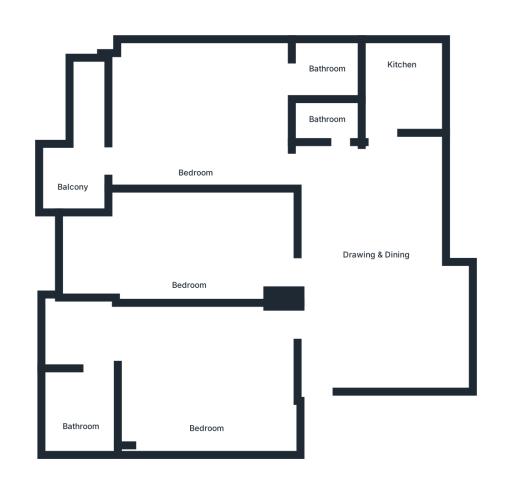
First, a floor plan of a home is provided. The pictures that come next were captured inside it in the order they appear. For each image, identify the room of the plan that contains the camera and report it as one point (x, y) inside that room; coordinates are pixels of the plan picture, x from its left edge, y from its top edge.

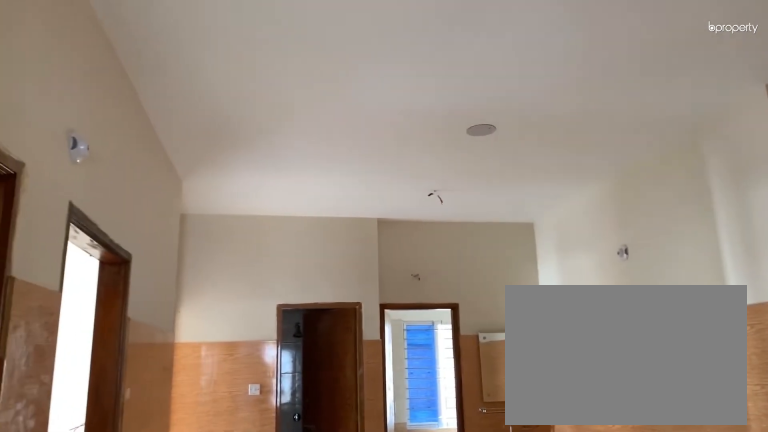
(382, 250)
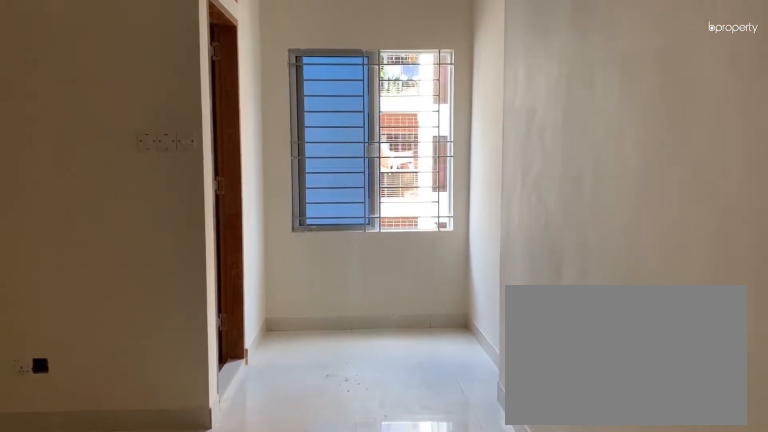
(206, 378)
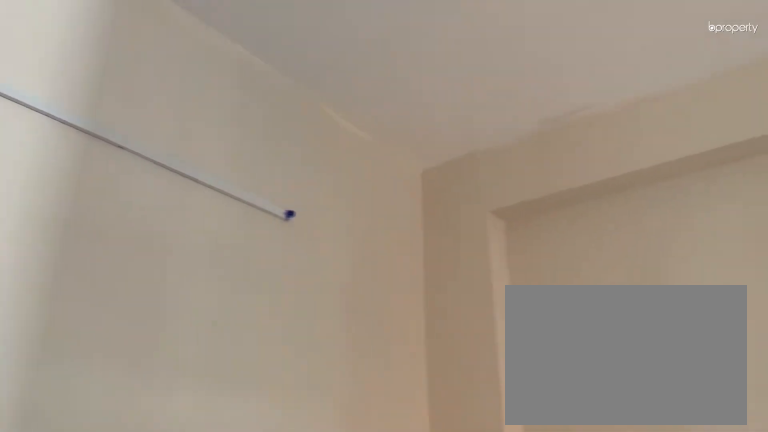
(206, 378)
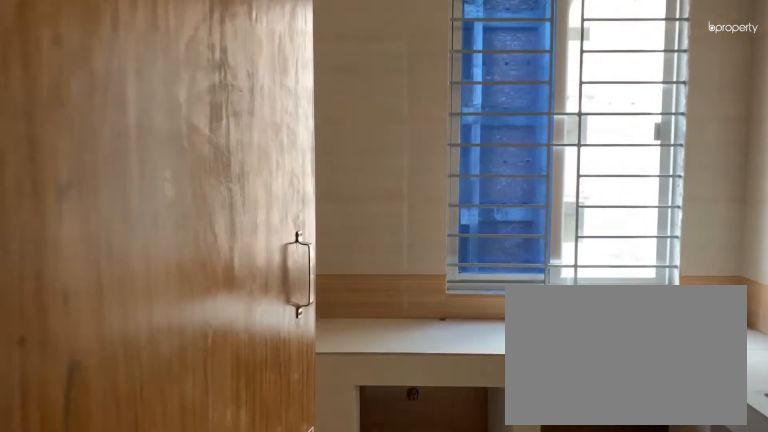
(402, 71)
